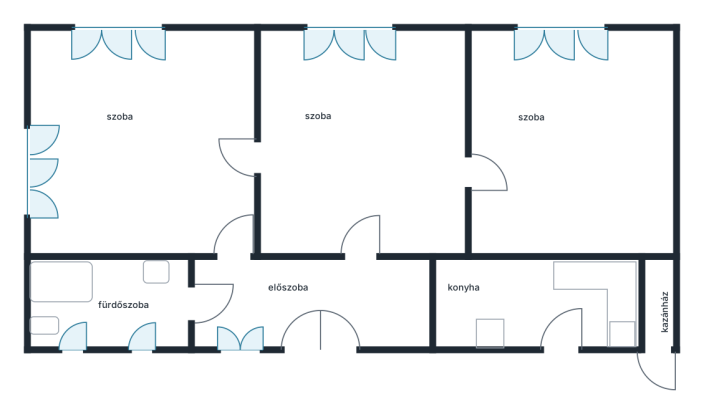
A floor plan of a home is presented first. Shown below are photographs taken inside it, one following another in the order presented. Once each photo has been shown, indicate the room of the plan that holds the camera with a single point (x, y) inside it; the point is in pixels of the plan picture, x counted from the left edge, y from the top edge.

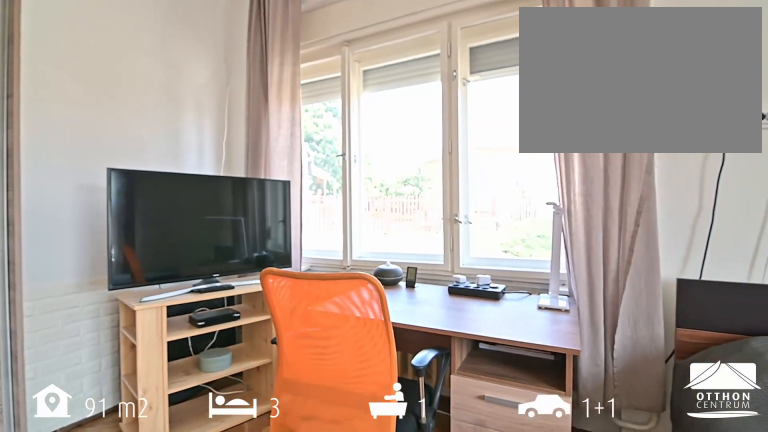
(143, 148)
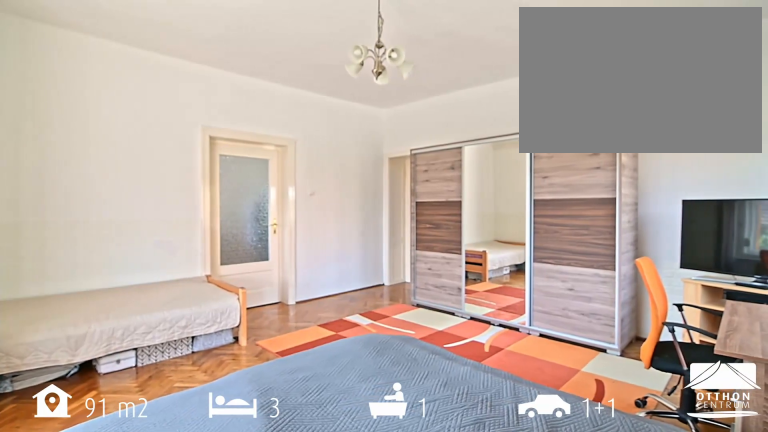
(143, 148)
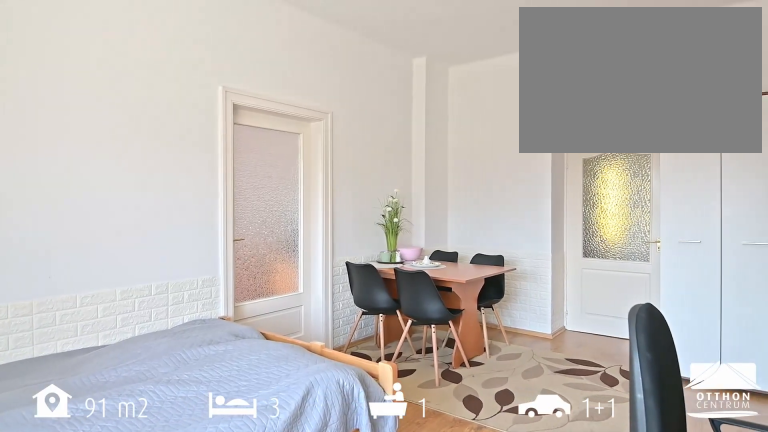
(357, 152)
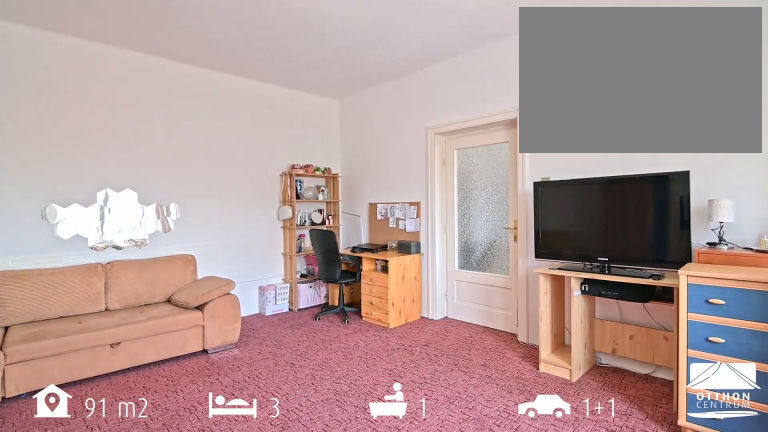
(575, 145)
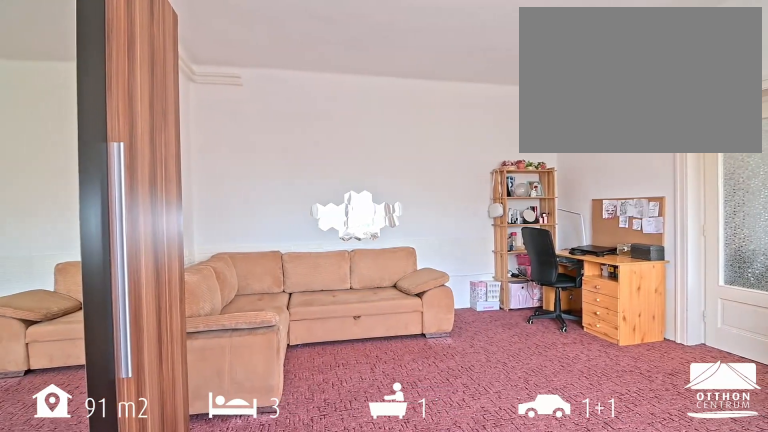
(575, 145)
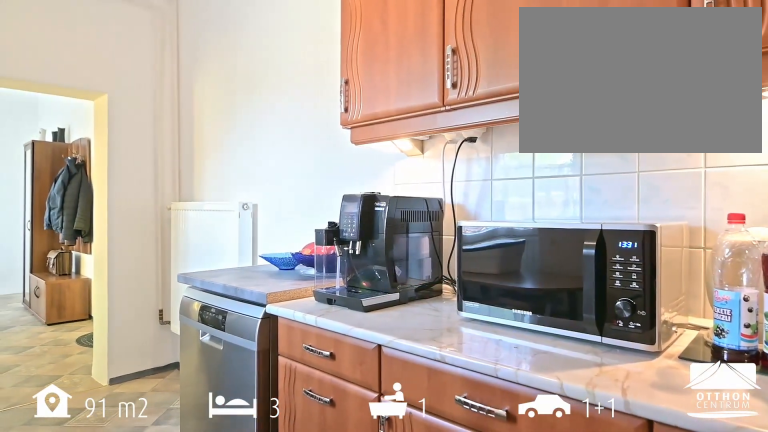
(530, 307)
